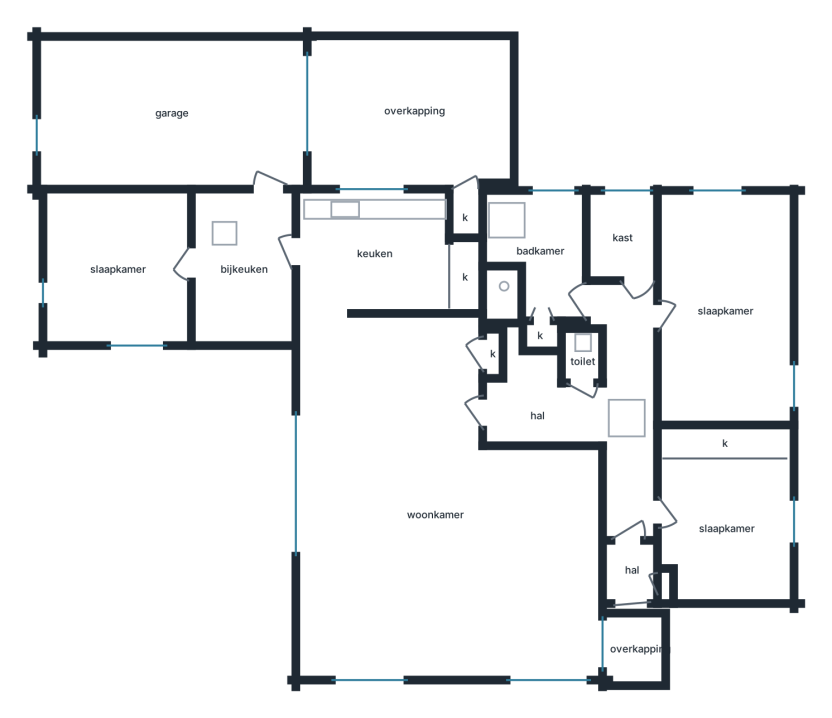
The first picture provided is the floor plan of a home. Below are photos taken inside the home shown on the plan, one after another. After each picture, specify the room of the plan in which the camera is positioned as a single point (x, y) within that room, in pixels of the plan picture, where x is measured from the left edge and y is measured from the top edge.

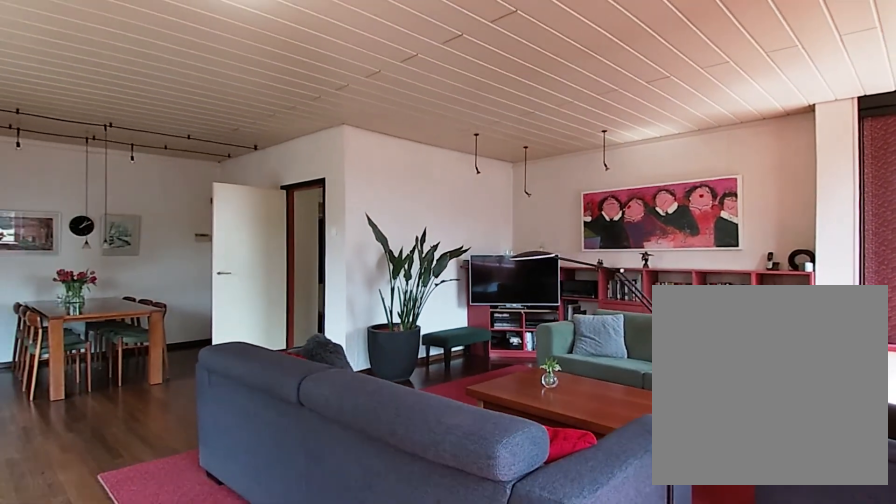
(448, 499)
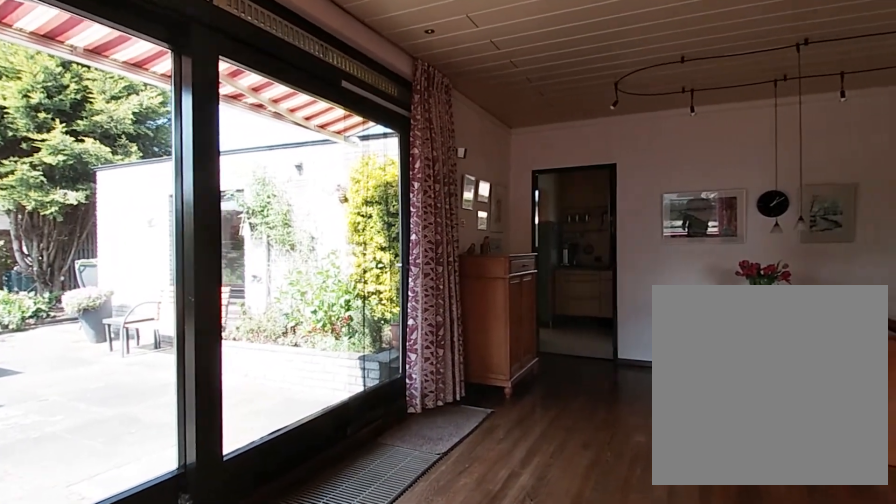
(448, 499)
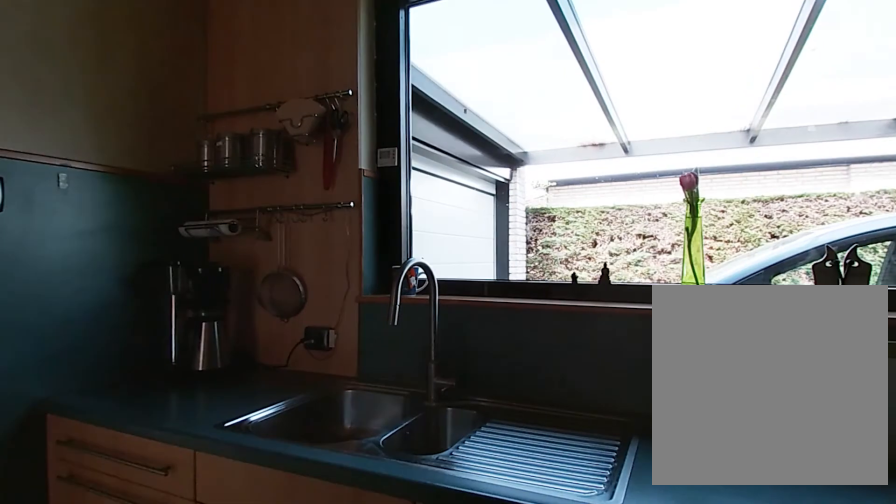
(375, 256)
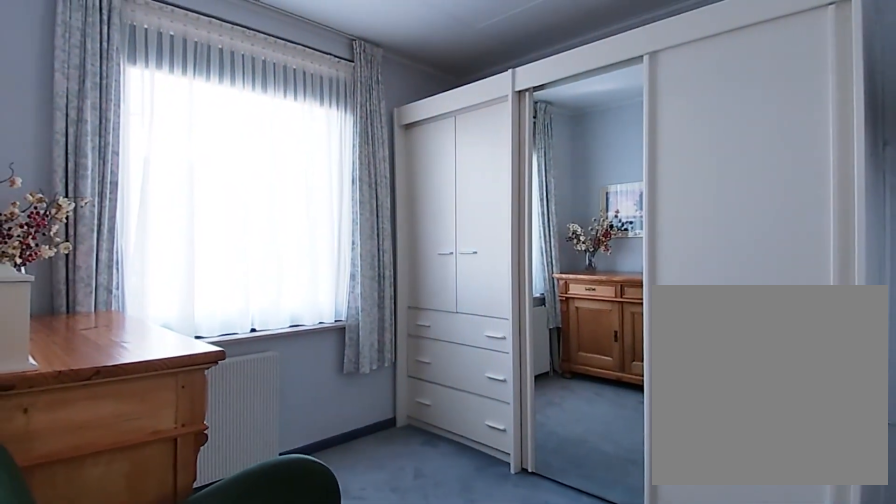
(724, 310)
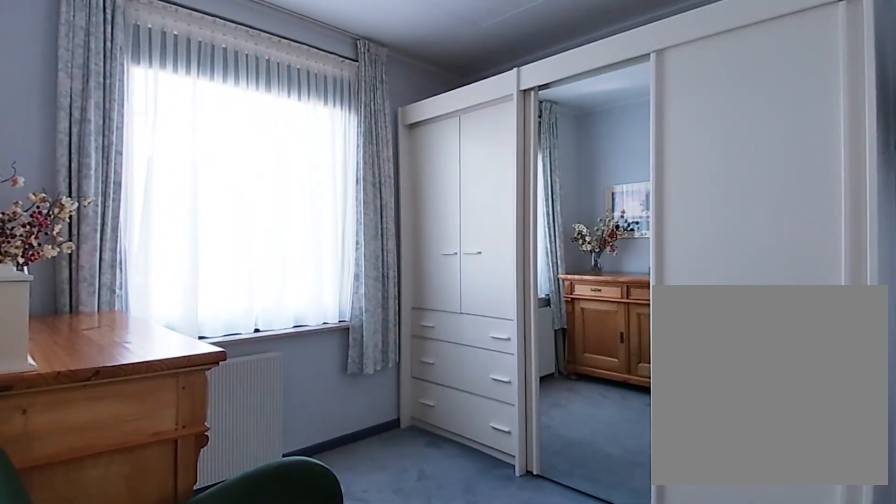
(724, 310)
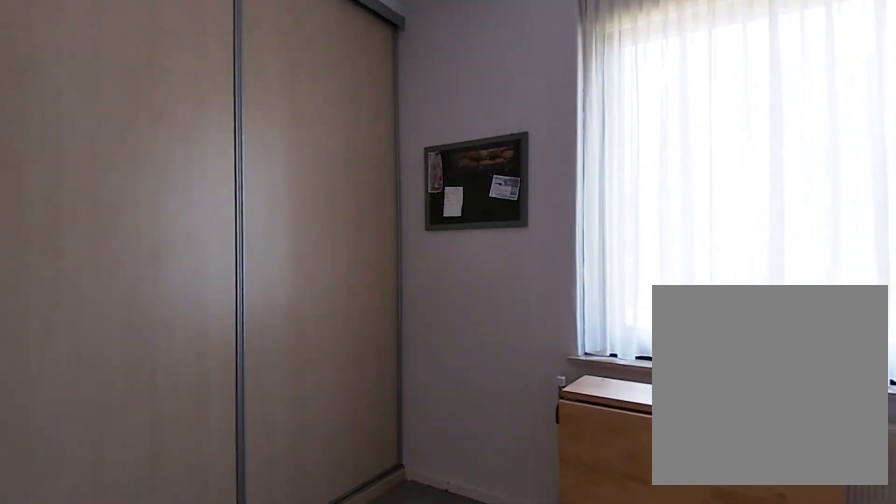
(726, 527)
